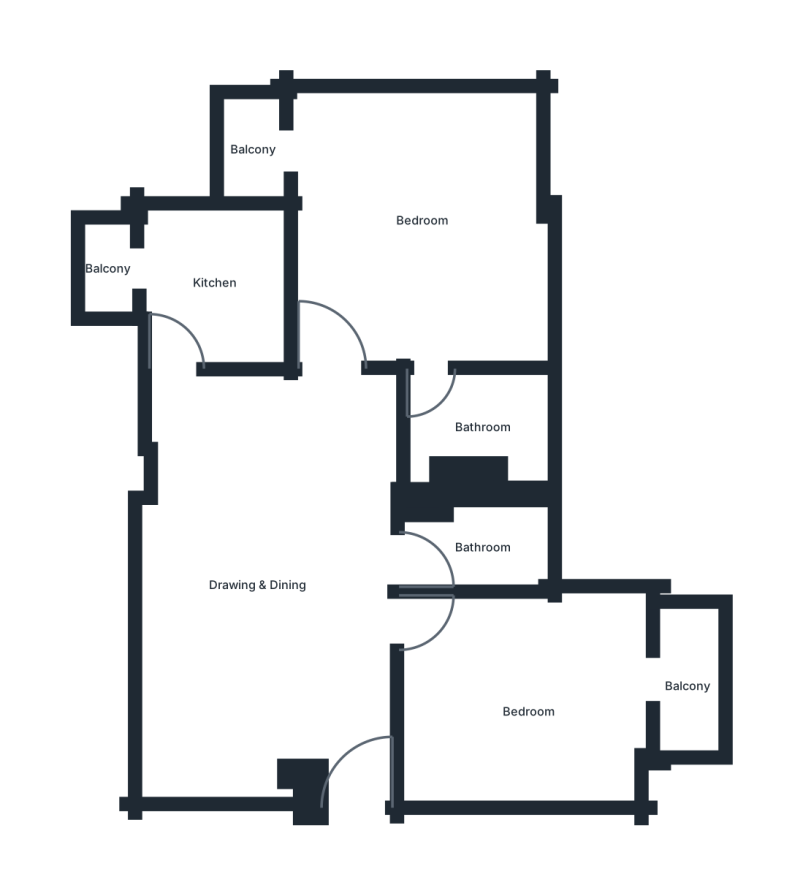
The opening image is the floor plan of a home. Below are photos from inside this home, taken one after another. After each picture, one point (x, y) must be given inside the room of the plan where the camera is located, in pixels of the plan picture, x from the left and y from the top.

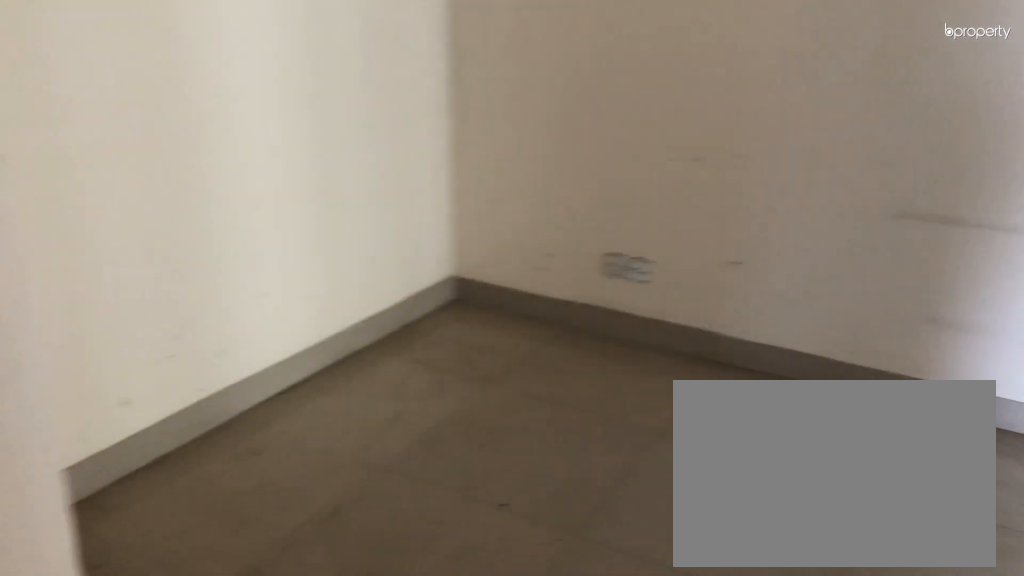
(258, 565)
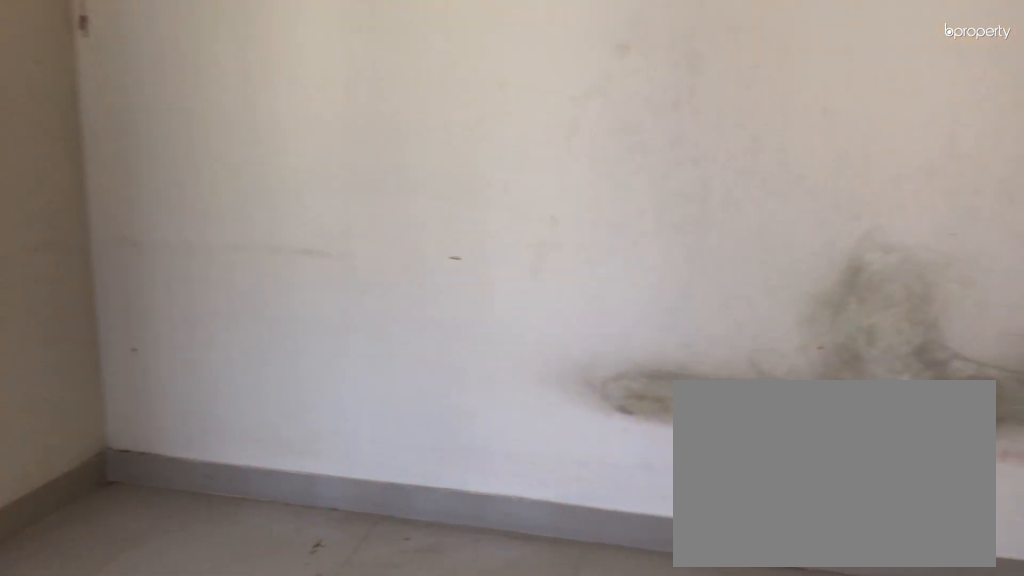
(522, 703)
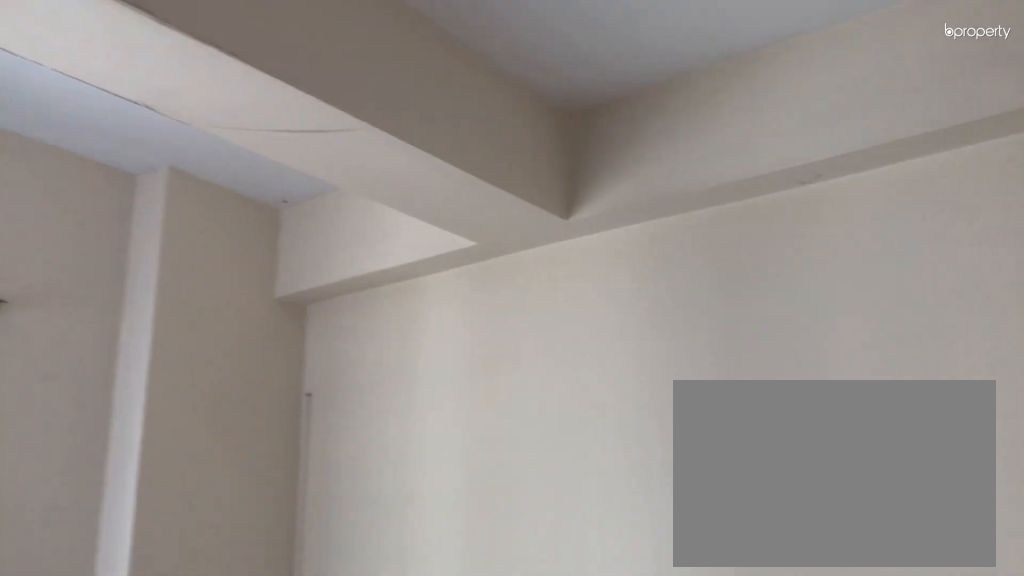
(522, 703)
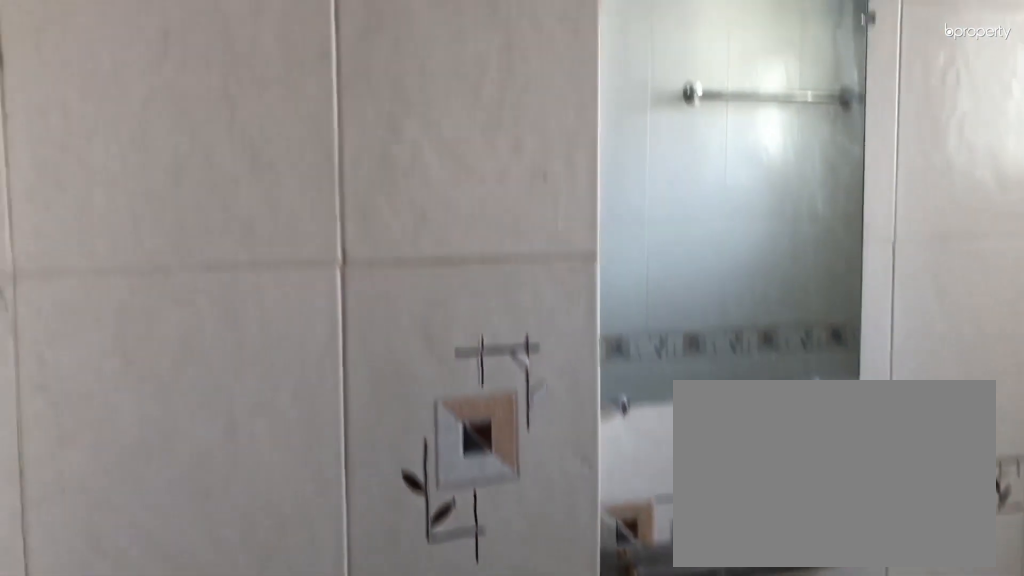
(476, 539)
